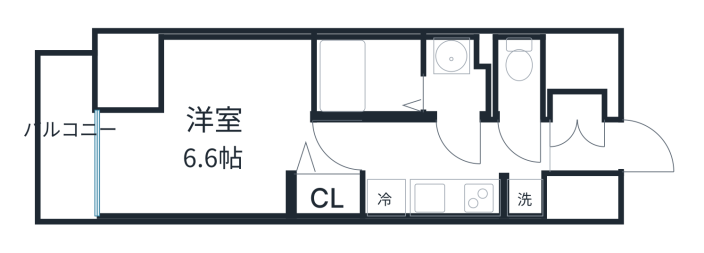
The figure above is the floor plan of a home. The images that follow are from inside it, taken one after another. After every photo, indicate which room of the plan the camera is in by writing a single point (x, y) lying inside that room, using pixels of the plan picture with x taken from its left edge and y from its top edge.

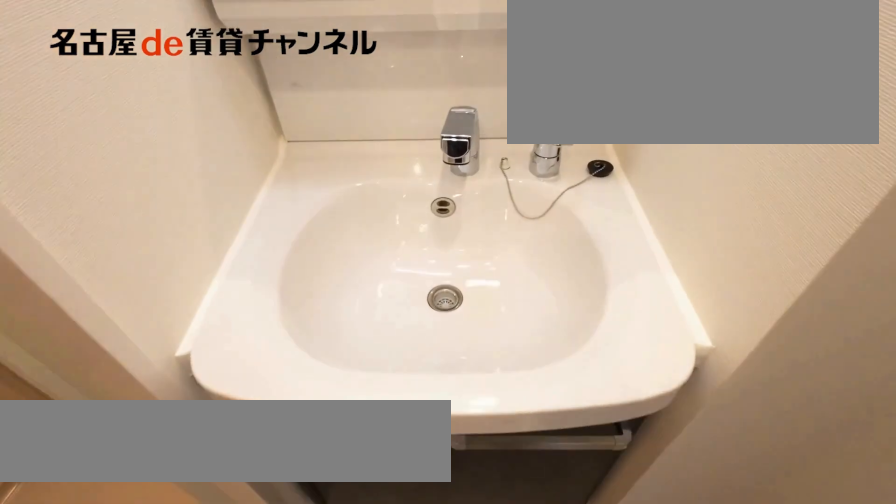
(458, 77)
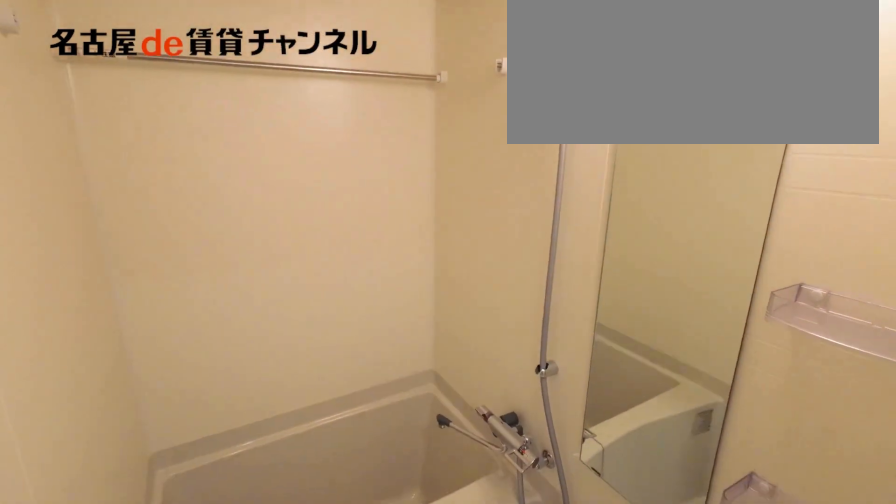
(368, 76)
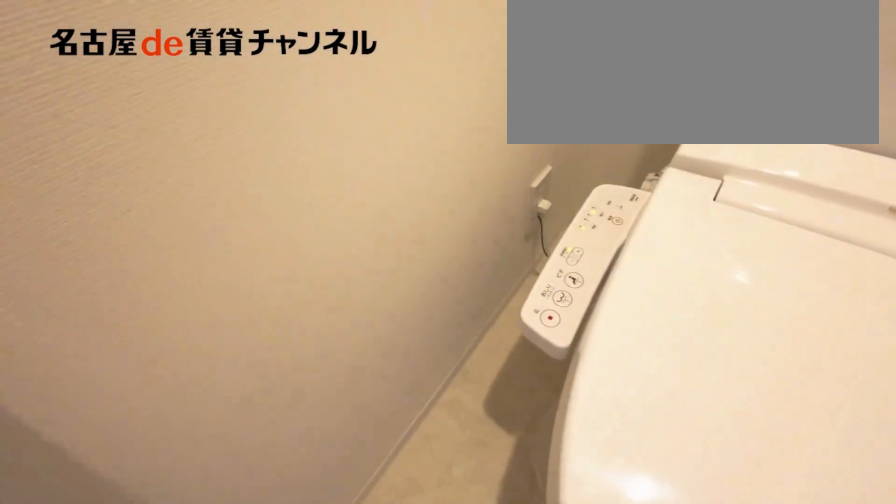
(516, 76)
